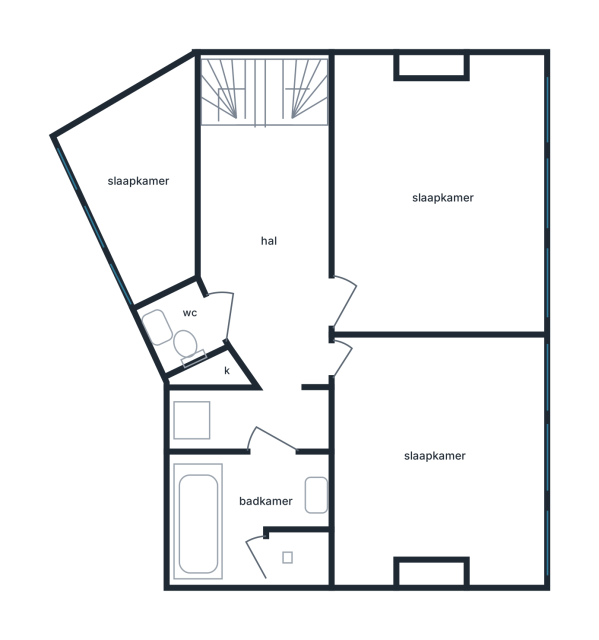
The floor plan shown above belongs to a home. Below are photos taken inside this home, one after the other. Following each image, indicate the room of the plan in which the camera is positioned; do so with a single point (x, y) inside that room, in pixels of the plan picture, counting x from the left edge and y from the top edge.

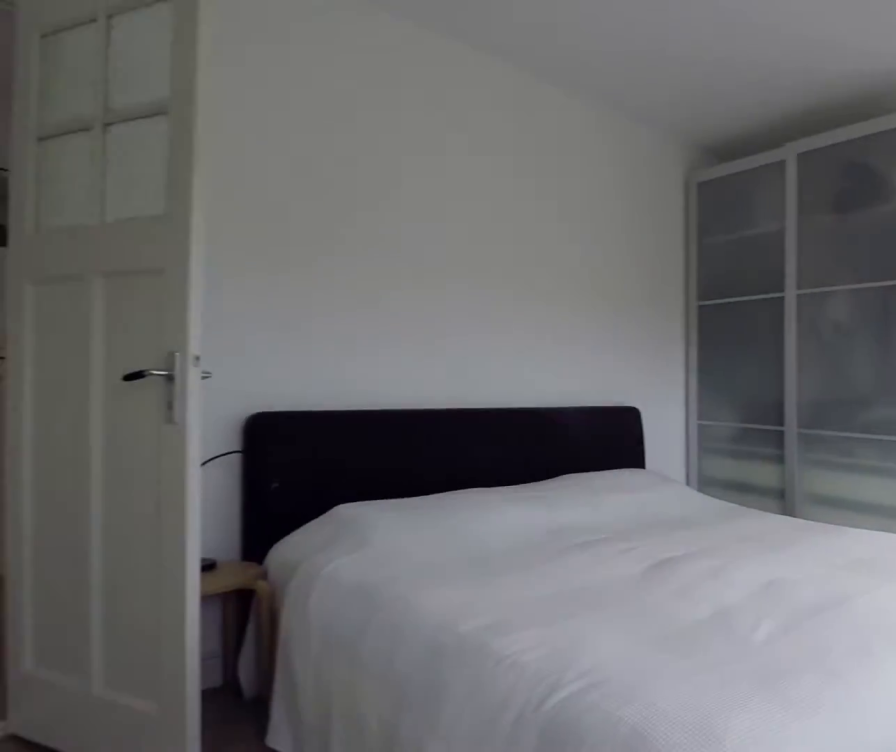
(437, 198)
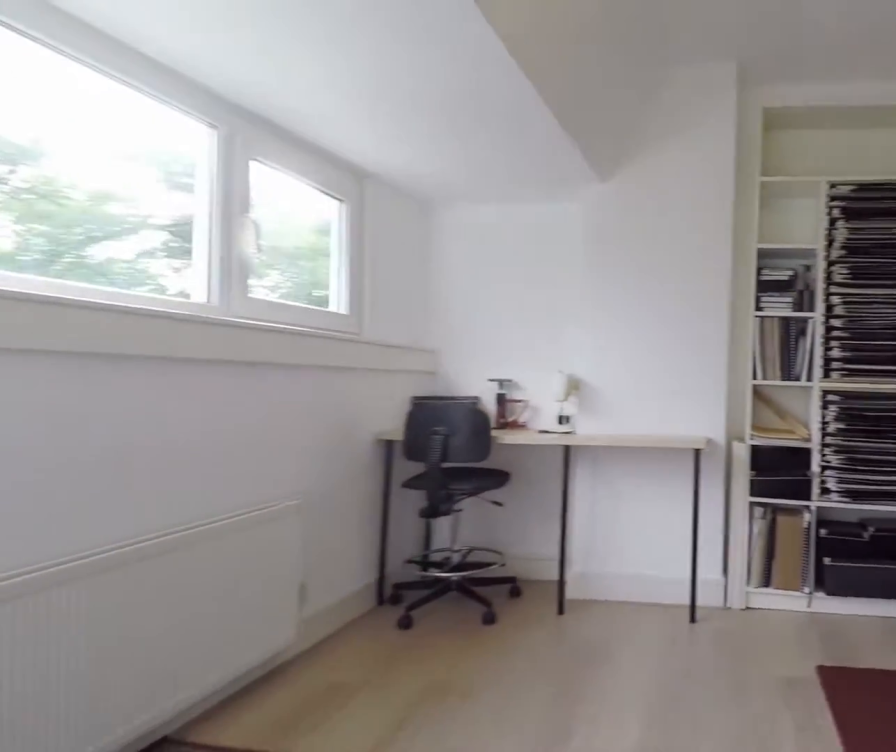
(437, 455)
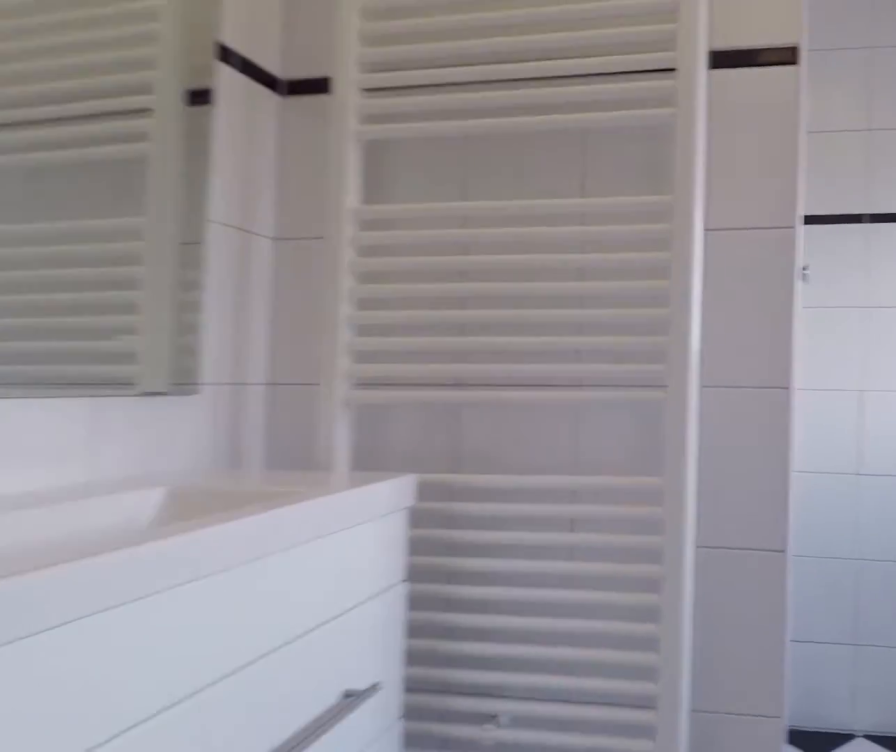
(253, 508)
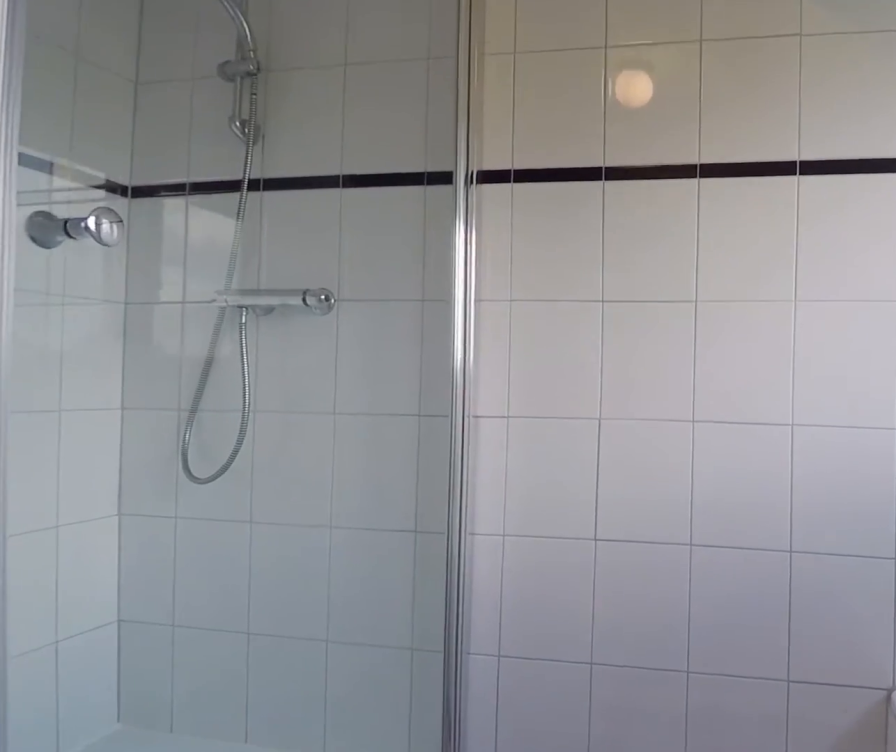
(253, 508)
